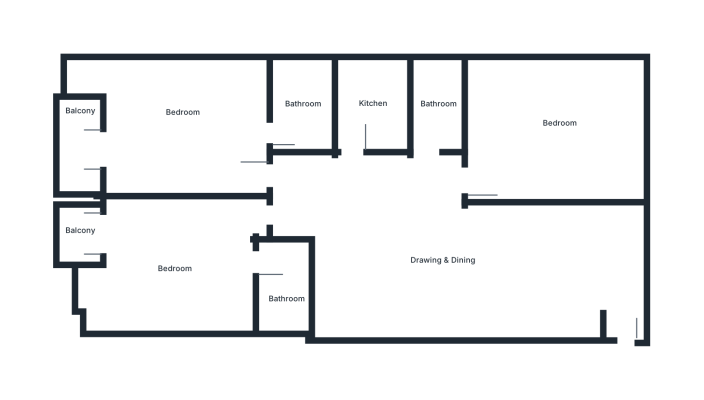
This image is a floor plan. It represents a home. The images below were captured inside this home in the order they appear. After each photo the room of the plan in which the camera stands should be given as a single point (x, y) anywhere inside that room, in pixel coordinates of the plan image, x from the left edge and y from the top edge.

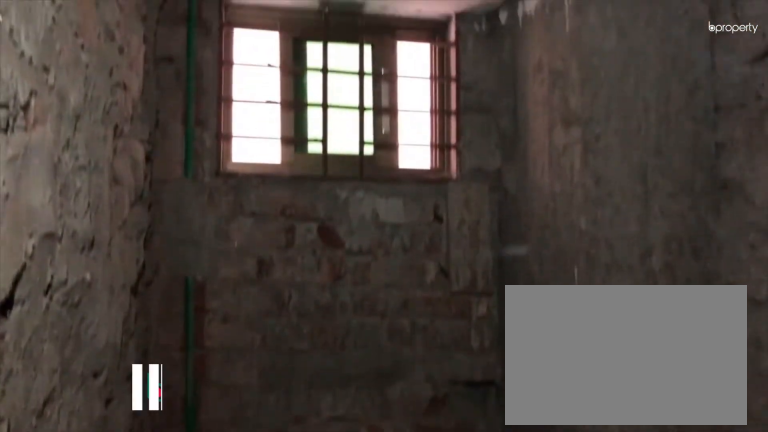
(300, 104)
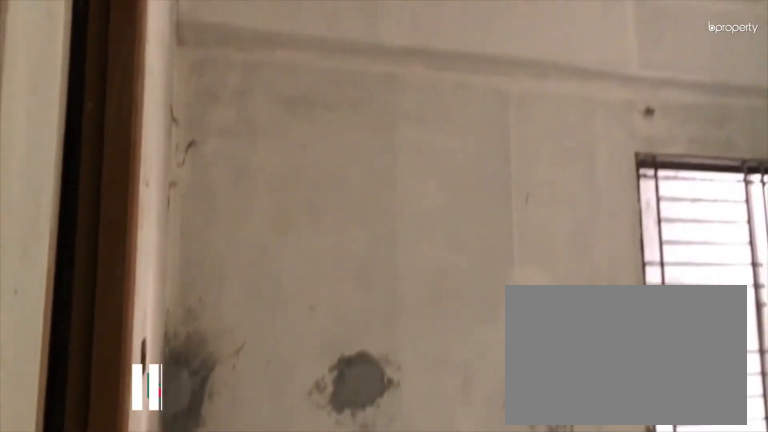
(169, 269)
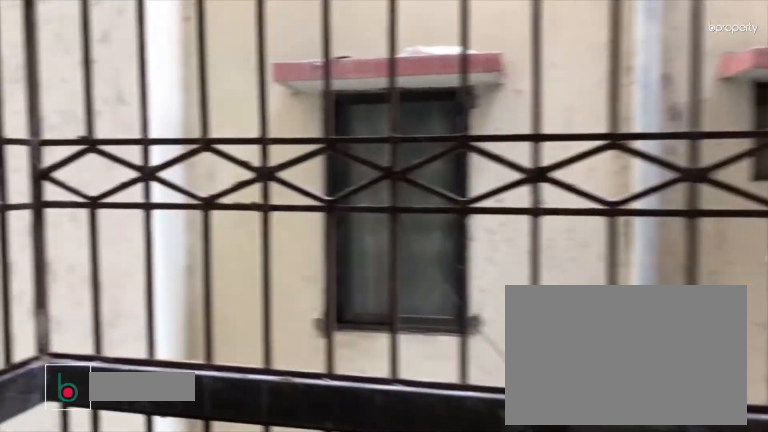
(80, 234)
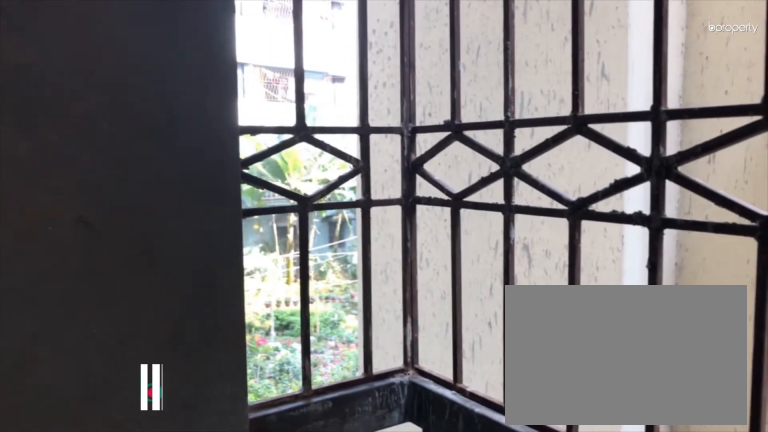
(80, 234)
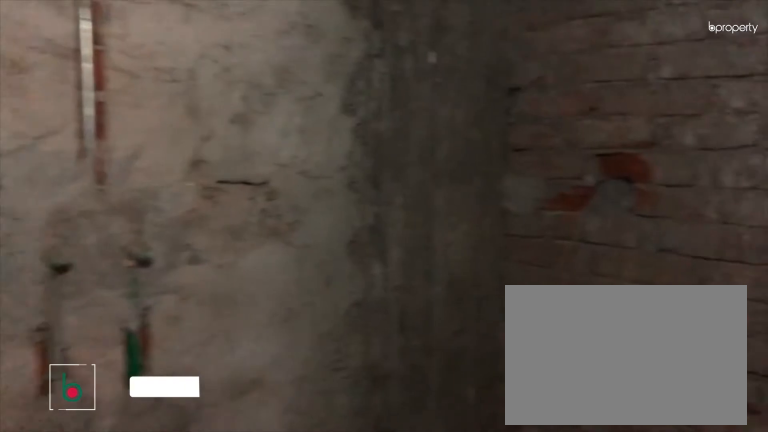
(286, 294)
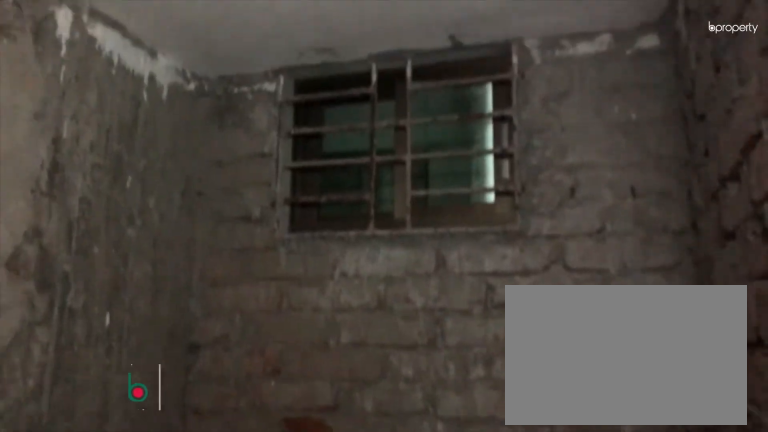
(286, 294)
